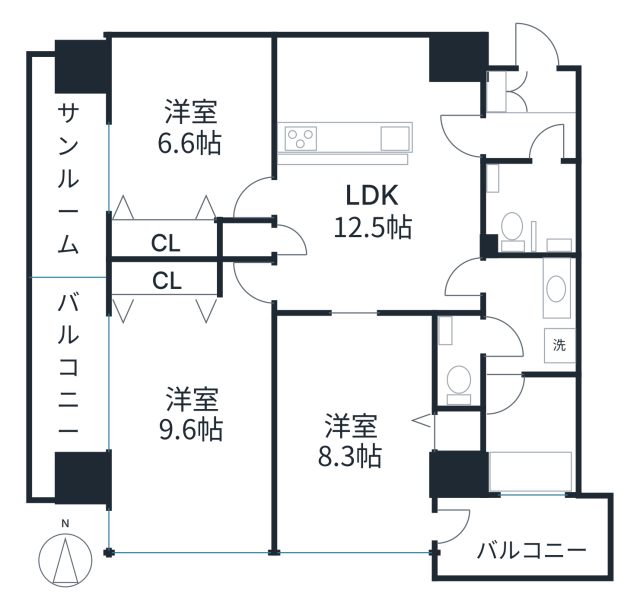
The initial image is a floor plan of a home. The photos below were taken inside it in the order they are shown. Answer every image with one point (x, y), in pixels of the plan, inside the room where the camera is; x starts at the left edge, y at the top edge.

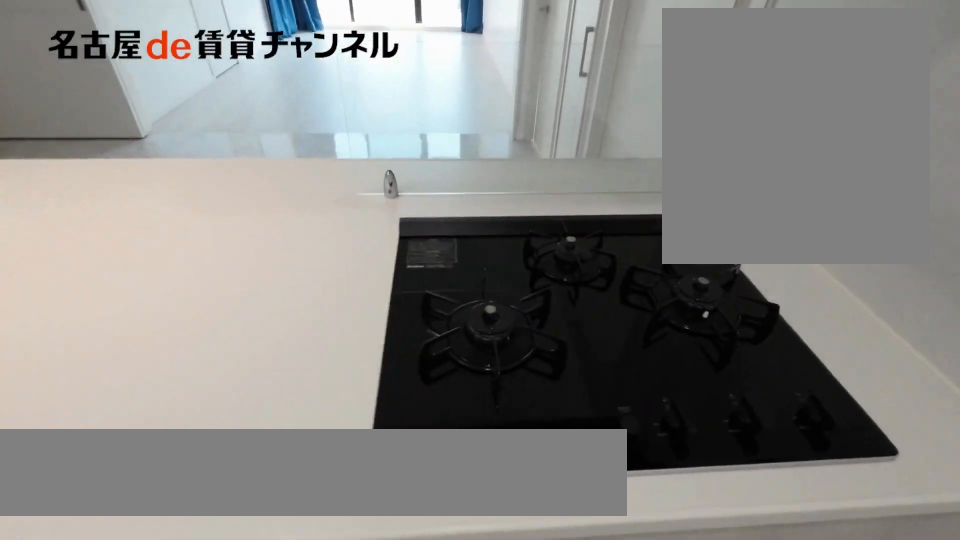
(339, 143)
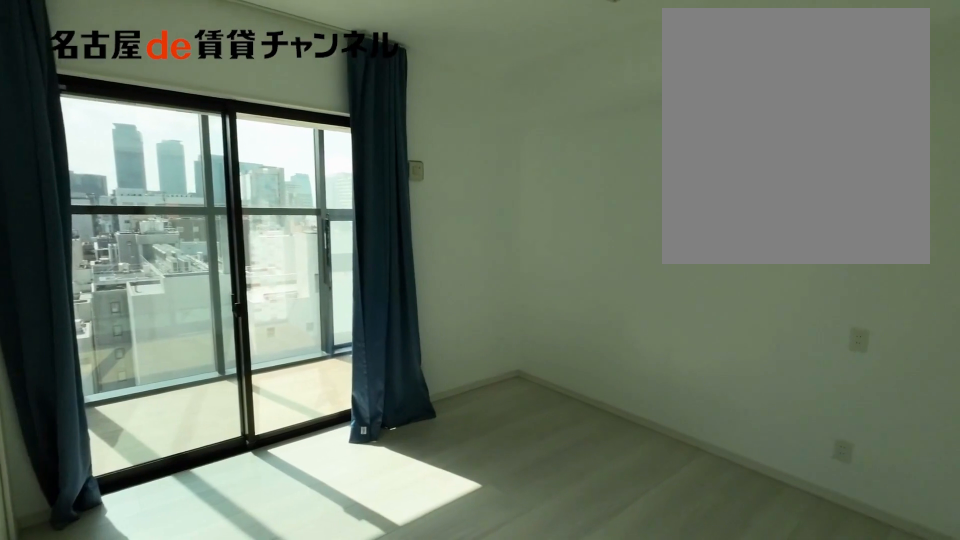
(192, 128)
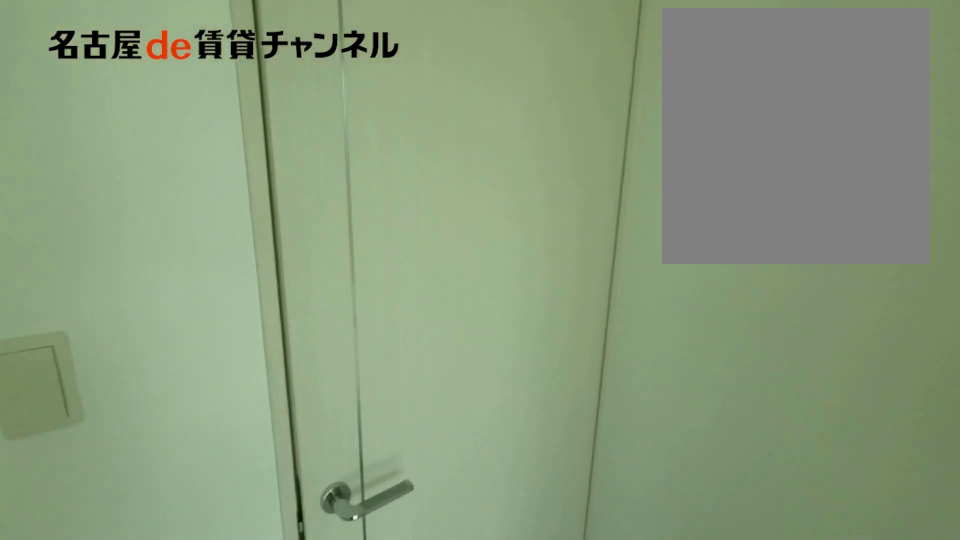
(191, 127)
